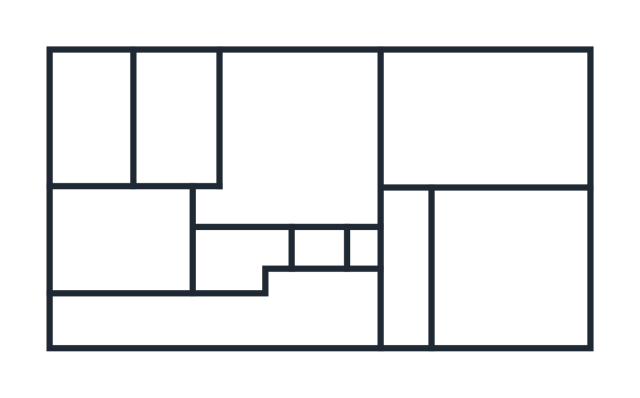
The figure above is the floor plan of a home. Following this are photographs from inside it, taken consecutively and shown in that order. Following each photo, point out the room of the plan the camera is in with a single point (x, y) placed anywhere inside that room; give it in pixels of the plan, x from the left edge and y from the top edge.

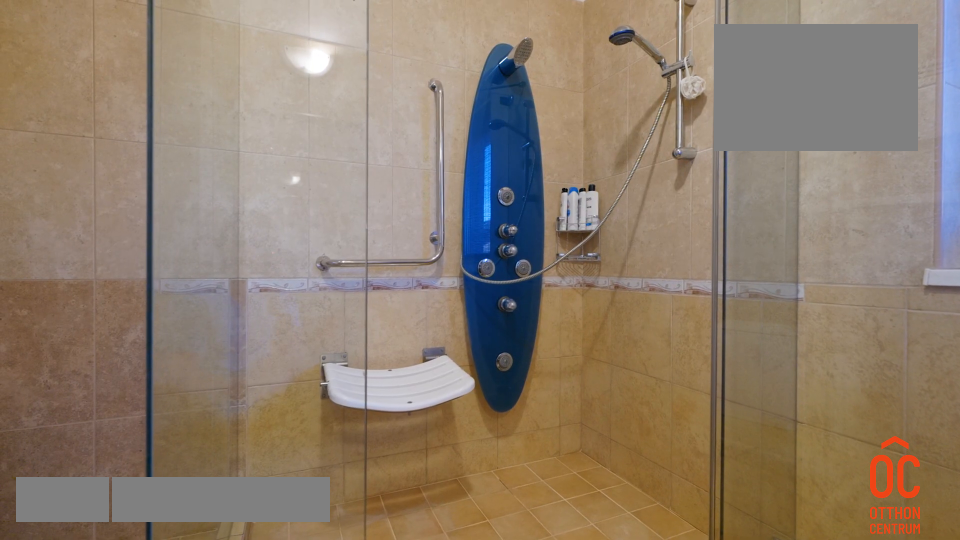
(243, 251)
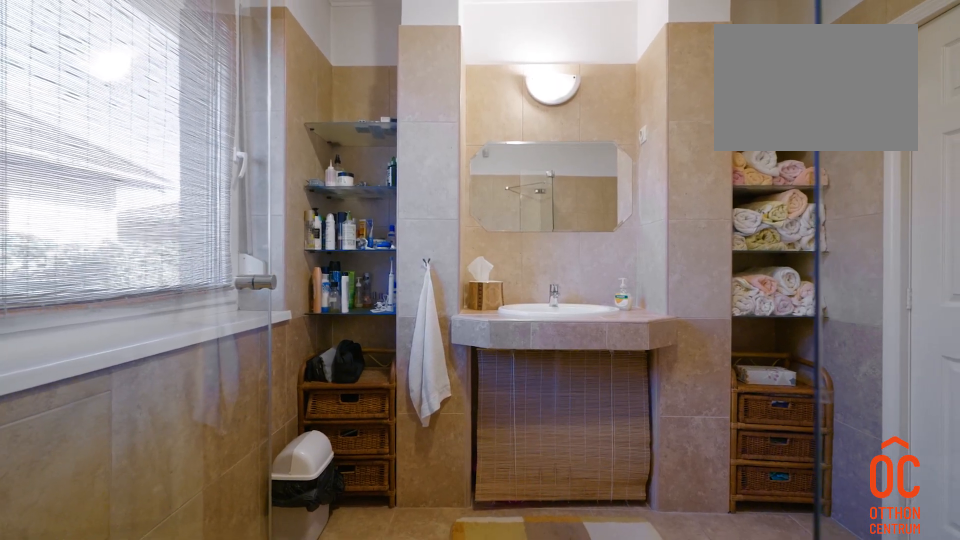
(243, 251)
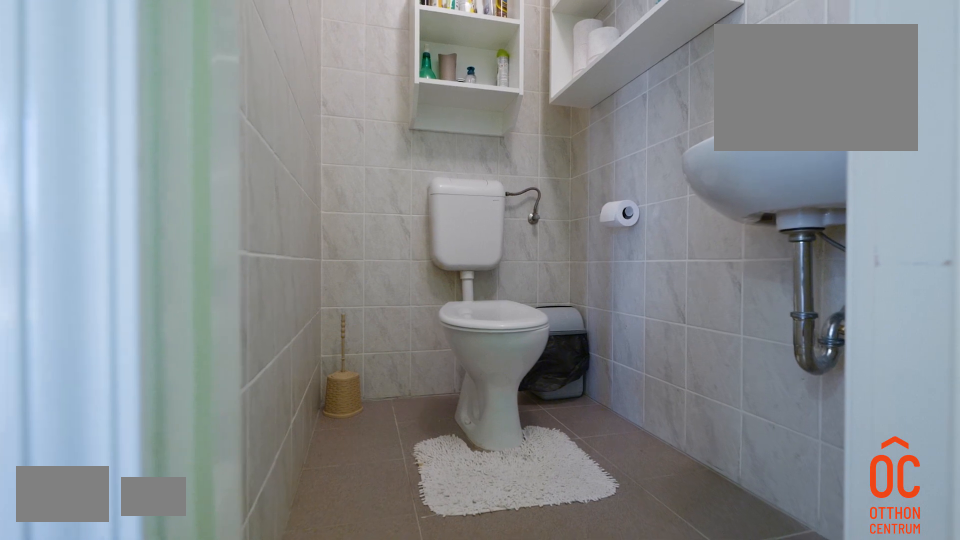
(306, 251)
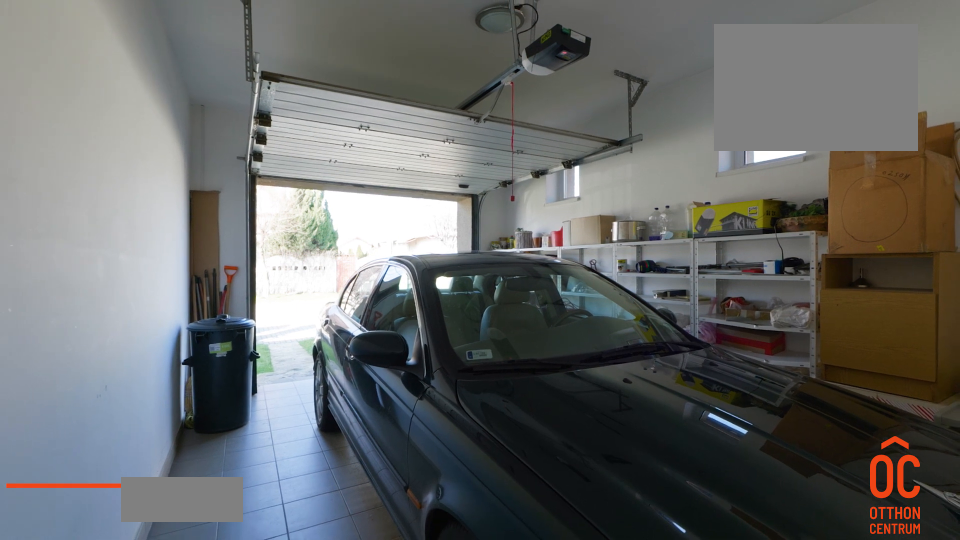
(488, 251)
